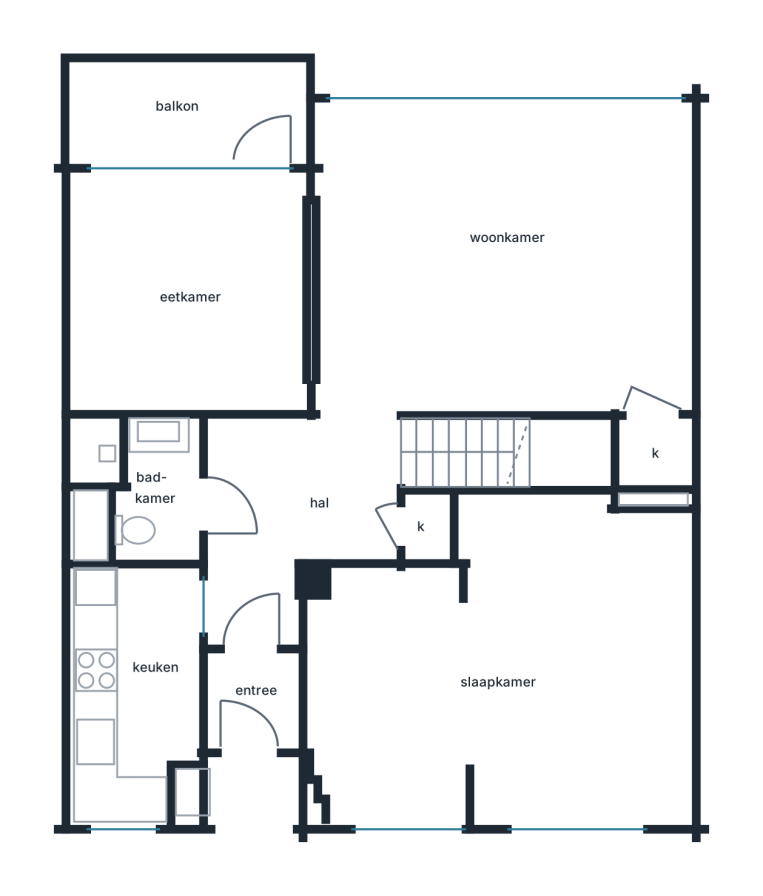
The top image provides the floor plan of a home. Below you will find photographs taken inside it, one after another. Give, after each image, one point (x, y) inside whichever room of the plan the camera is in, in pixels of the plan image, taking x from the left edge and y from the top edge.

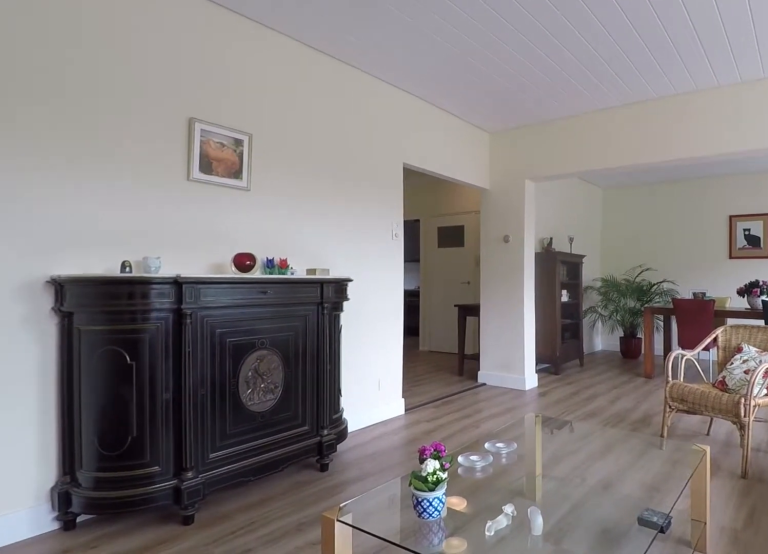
(411, 275)
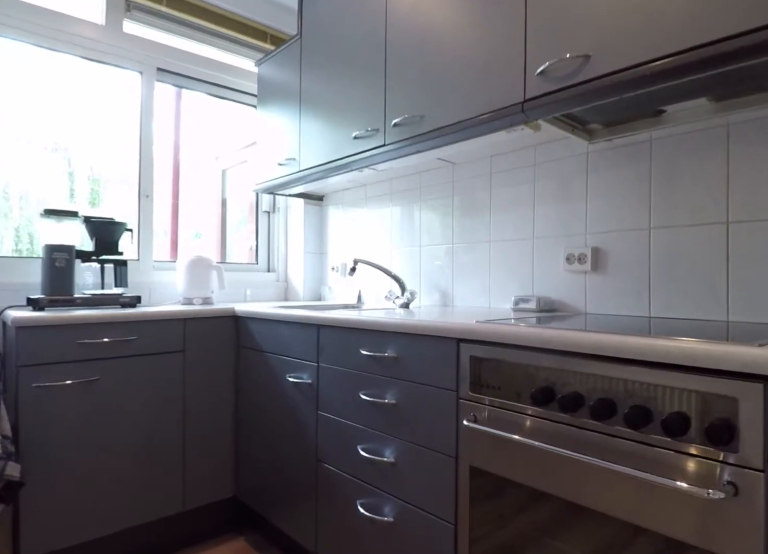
(133, 689)
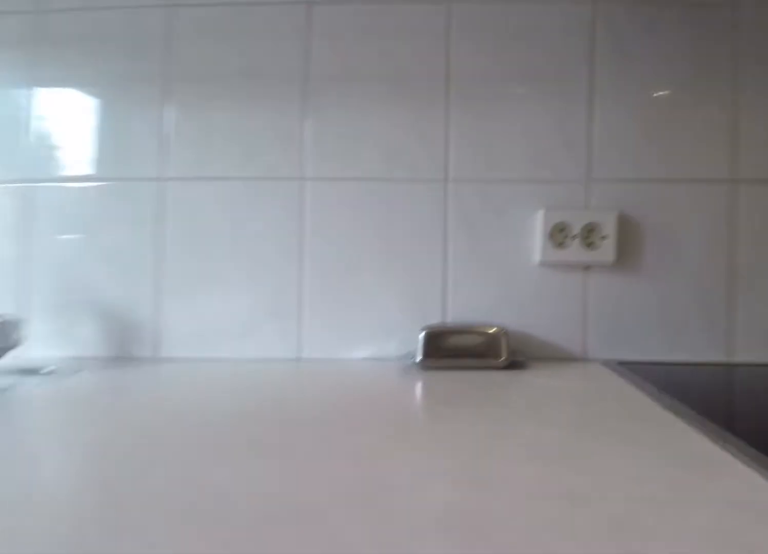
(133, 689)
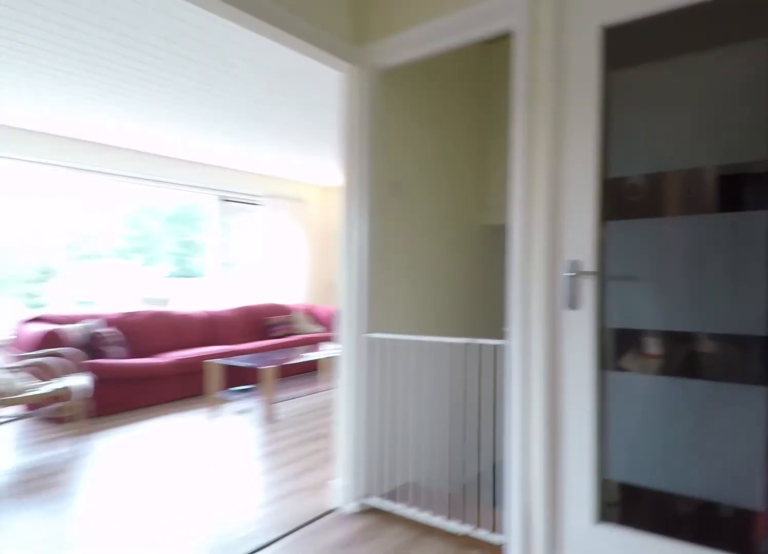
(285, 549)
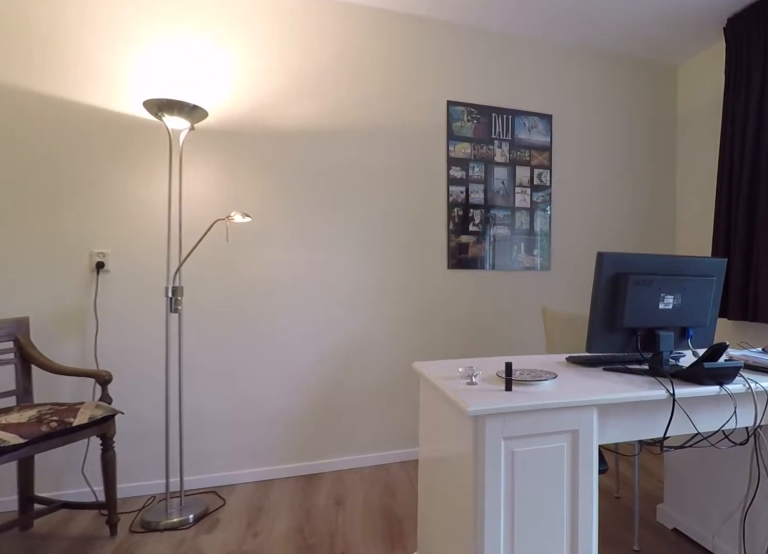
(508, 671)
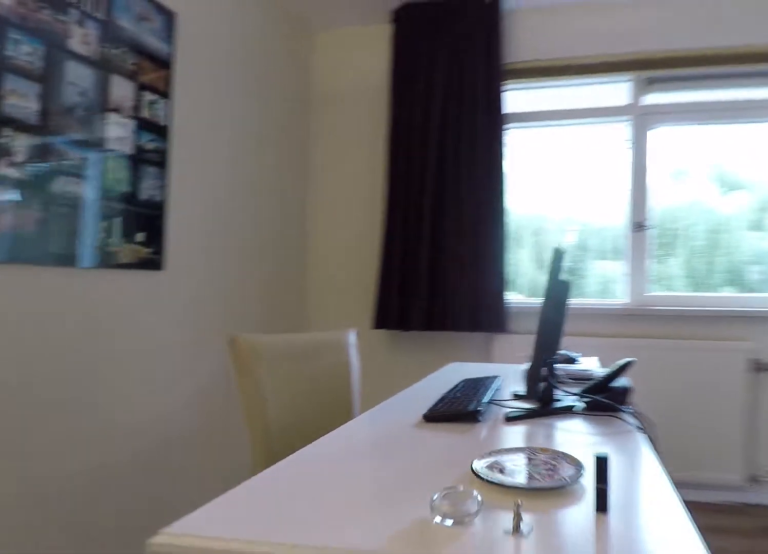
(508, 671)
